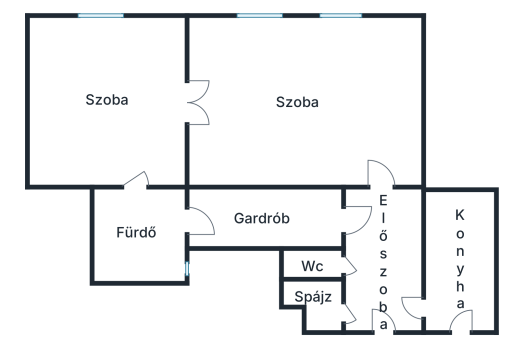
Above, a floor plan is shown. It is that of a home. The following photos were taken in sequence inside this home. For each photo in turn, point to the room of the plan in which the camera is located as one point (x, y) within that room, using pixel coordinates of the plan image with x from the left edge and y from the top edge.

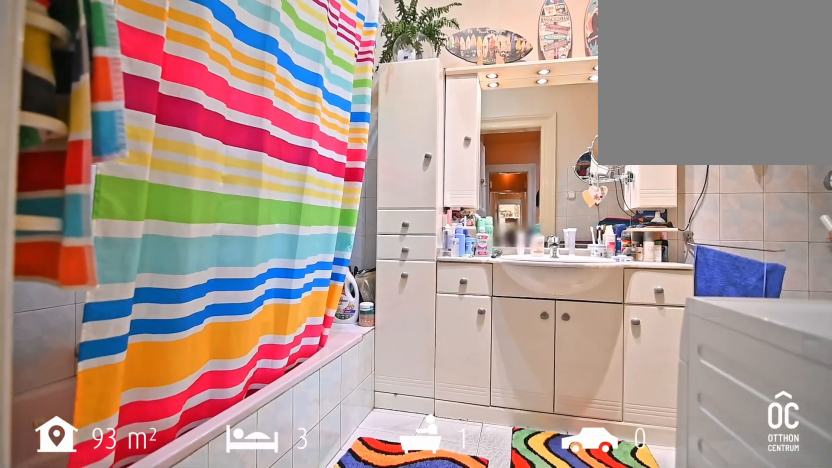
(137, 237)
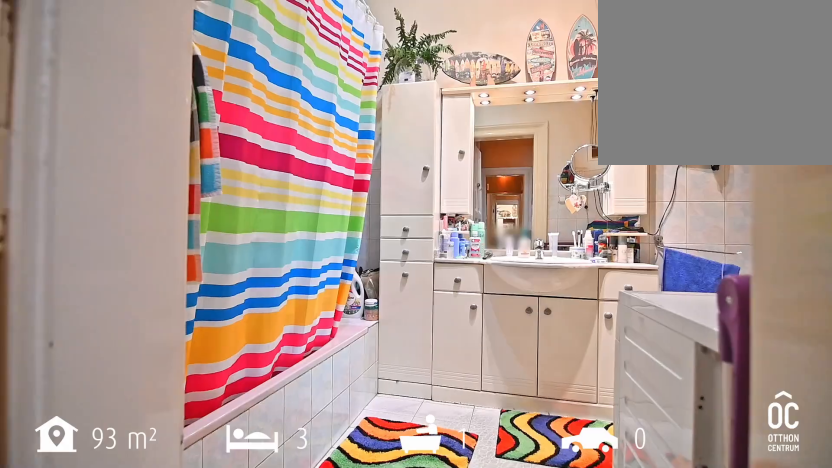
(137, 237)
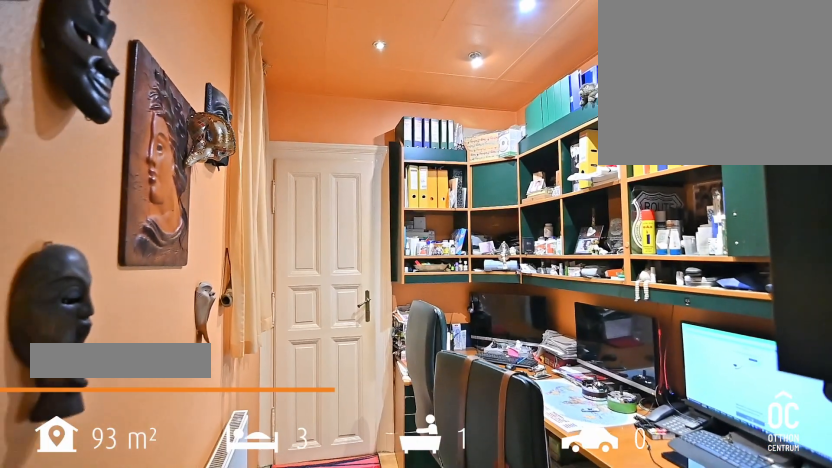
(264, 216)
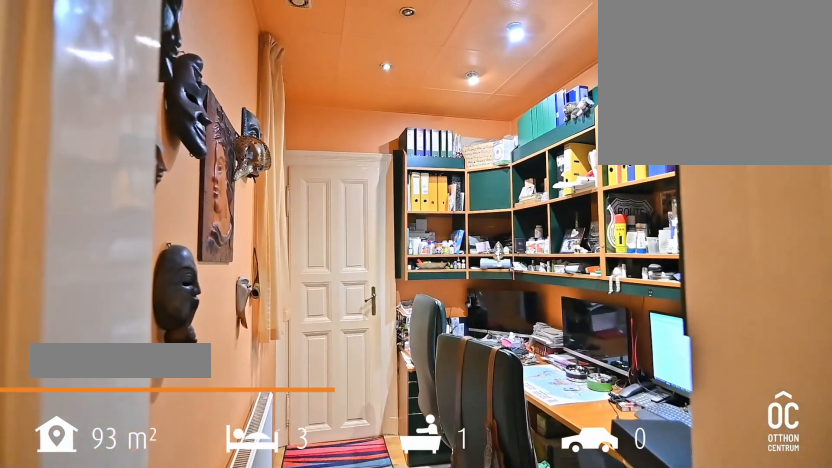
(264, 216)
